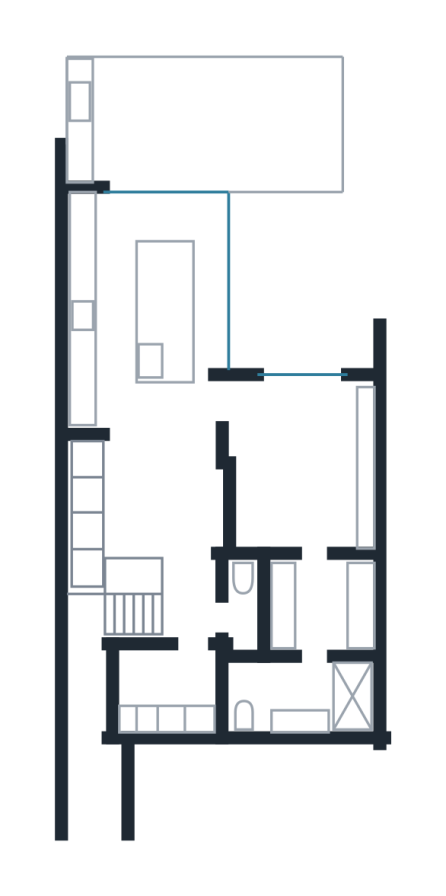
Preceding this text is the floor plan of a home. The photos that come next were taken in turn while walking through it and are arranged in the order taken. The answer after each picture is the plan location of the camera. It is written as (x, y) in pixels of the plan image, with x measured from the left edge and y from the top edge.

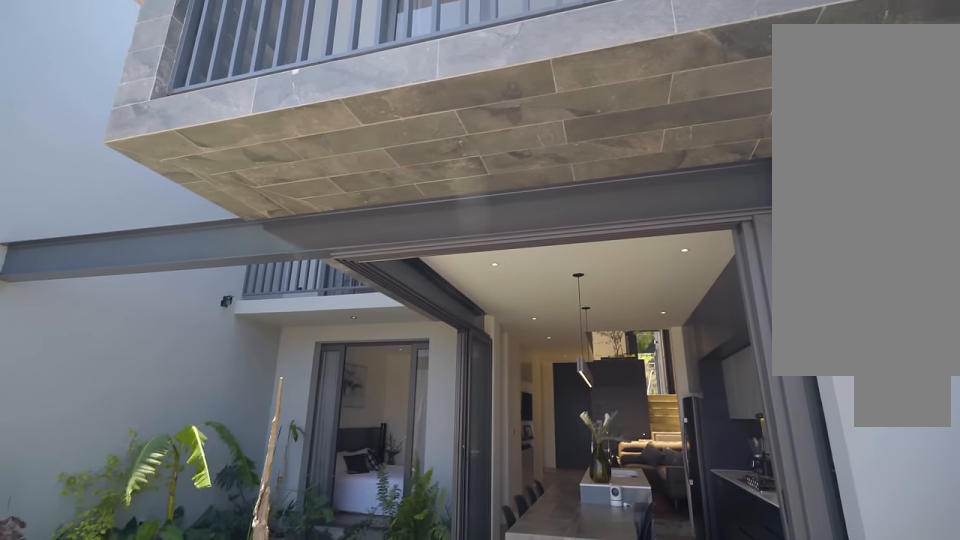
(161, 130)
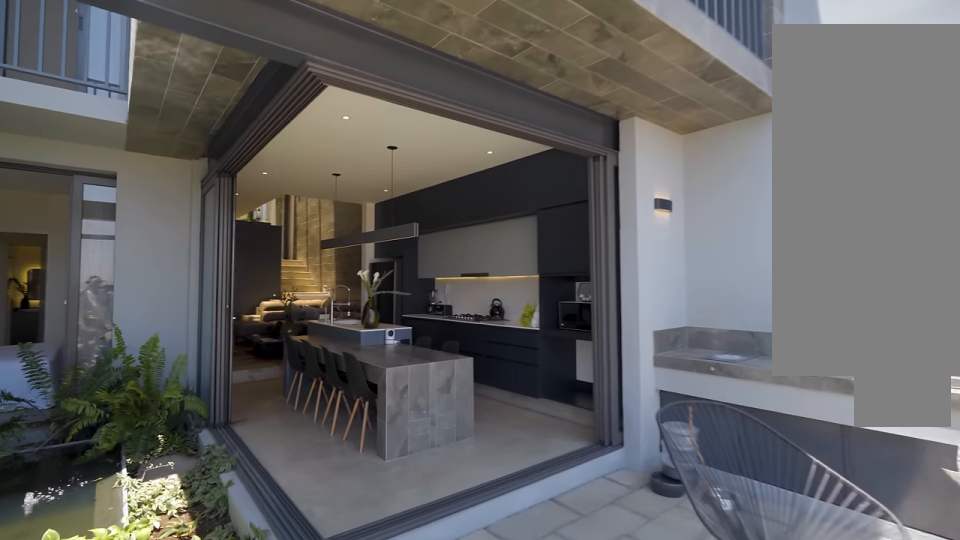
(161, 112)
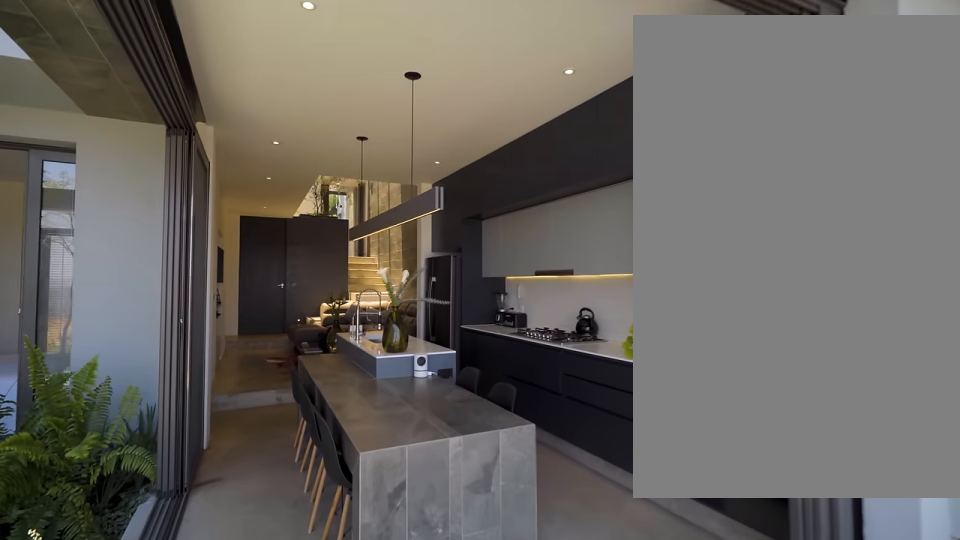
(183, 108)
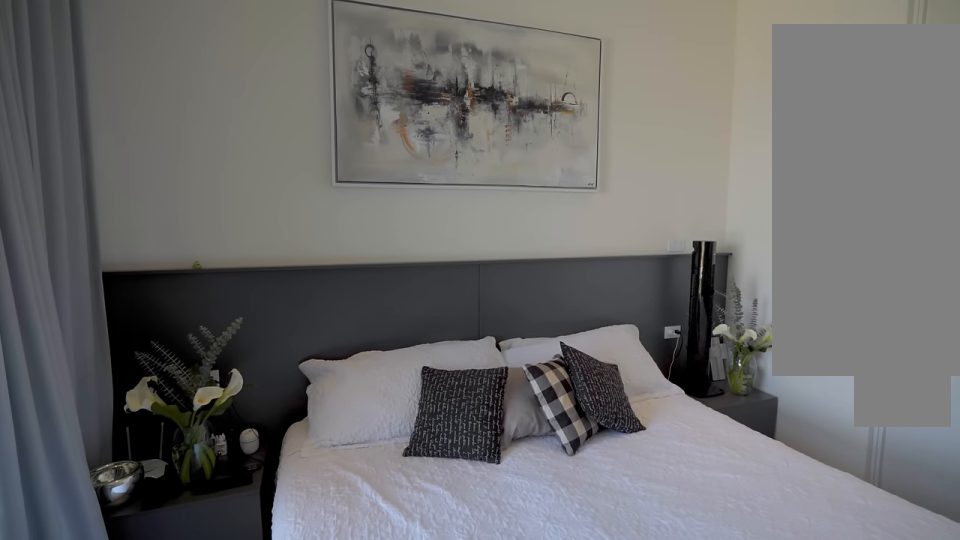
(295, 400)
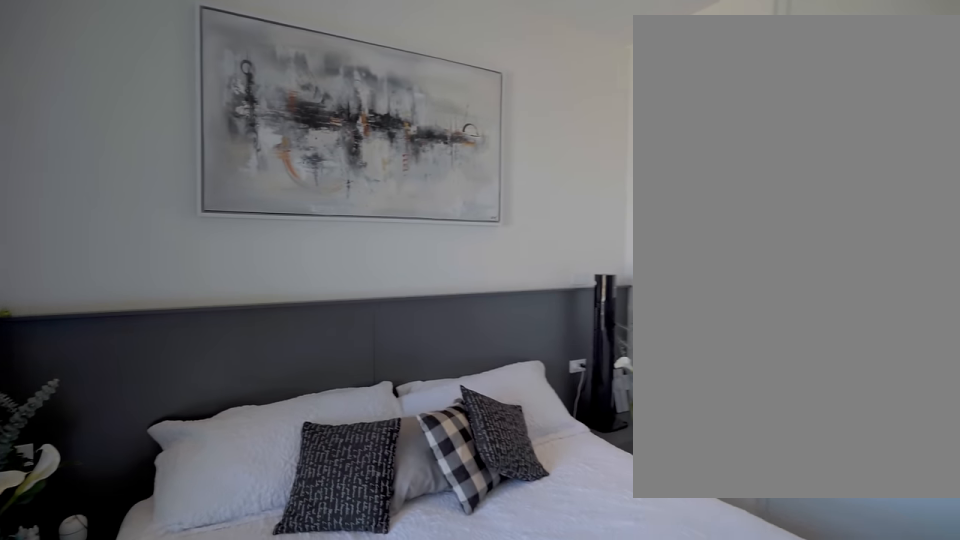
(296, 400)
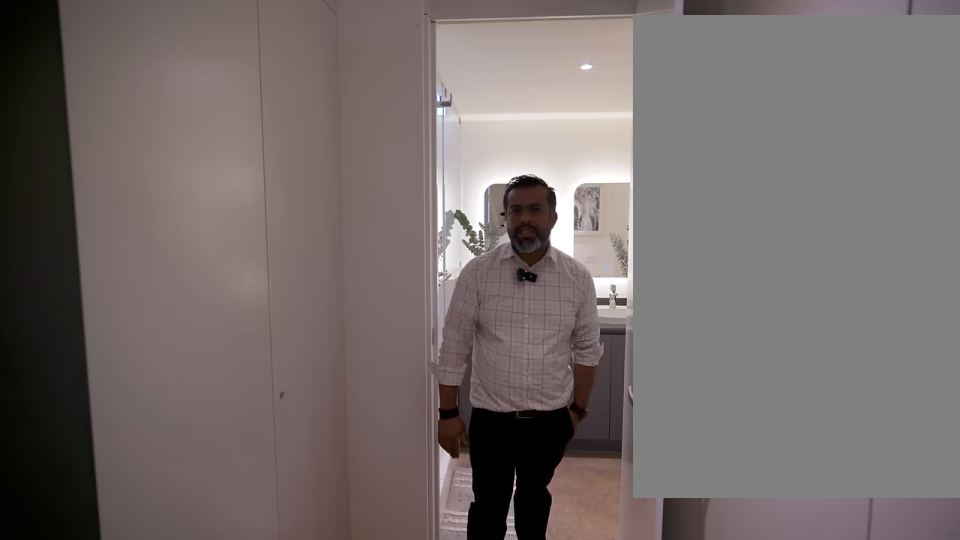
(314, 583)
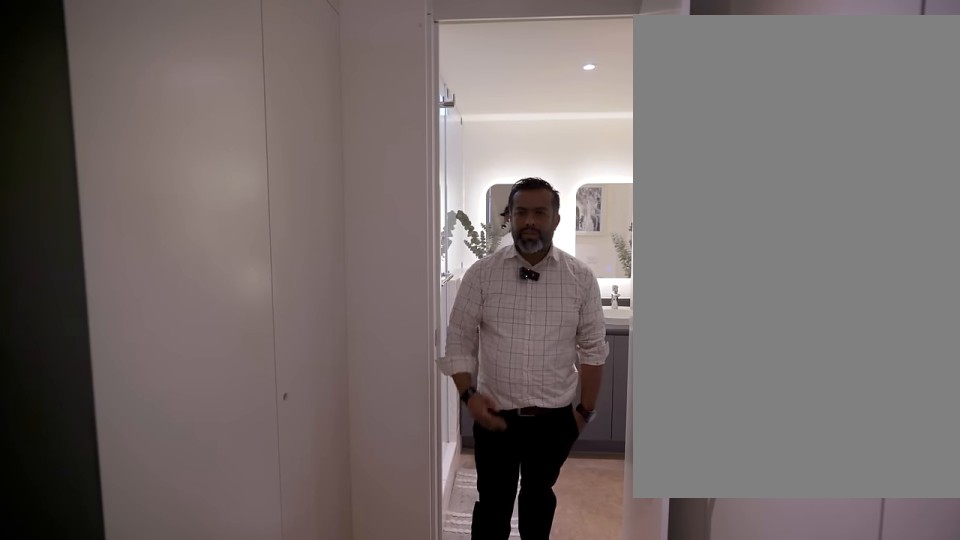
(314, 583)
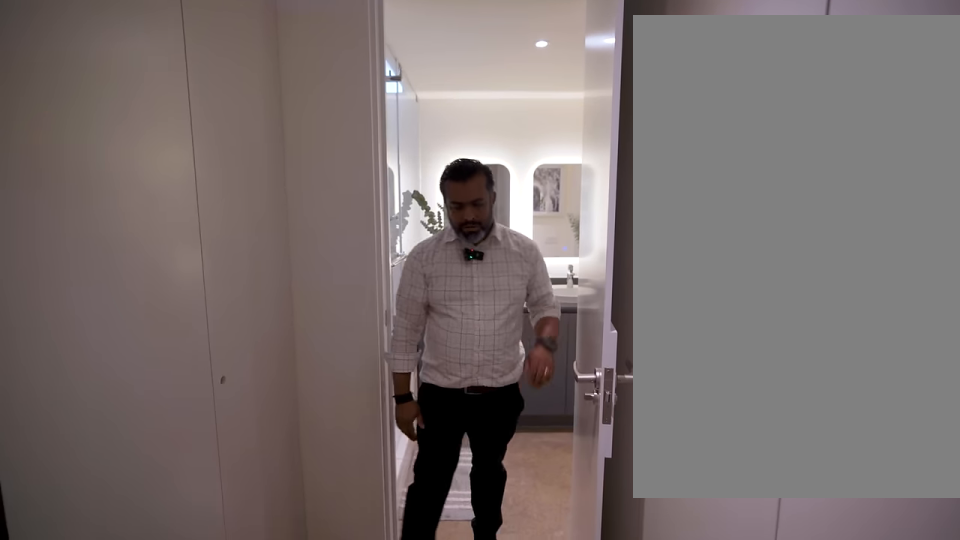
(314, 584)
